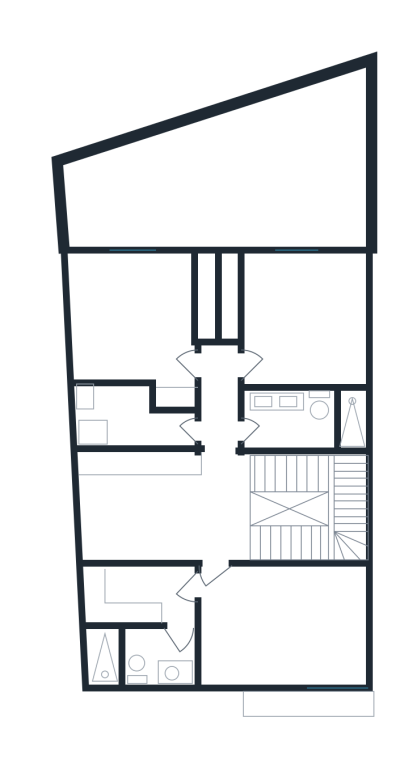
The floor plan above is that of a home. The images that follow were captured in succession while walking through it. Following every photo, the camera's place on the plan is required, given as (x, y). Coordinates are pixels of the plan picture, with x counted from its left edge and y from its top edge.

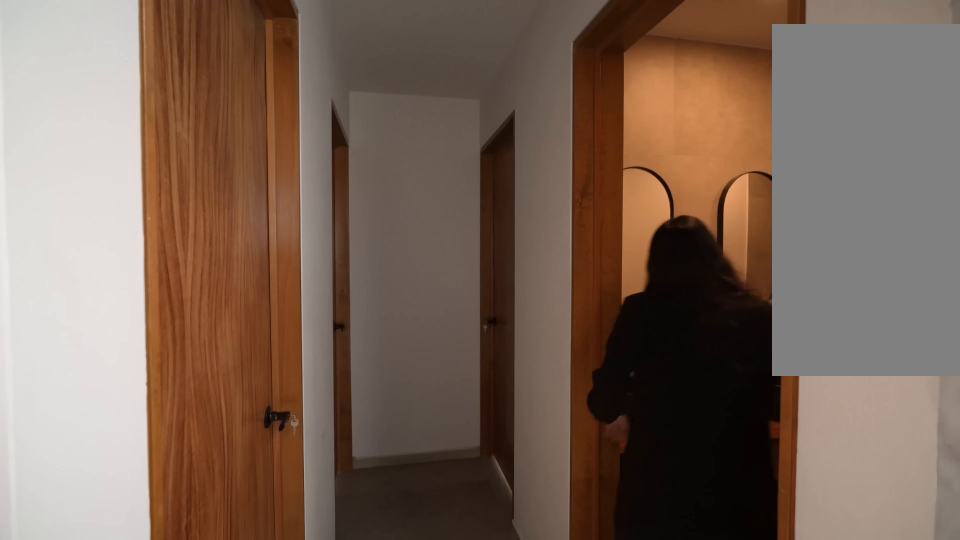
(213, 442)
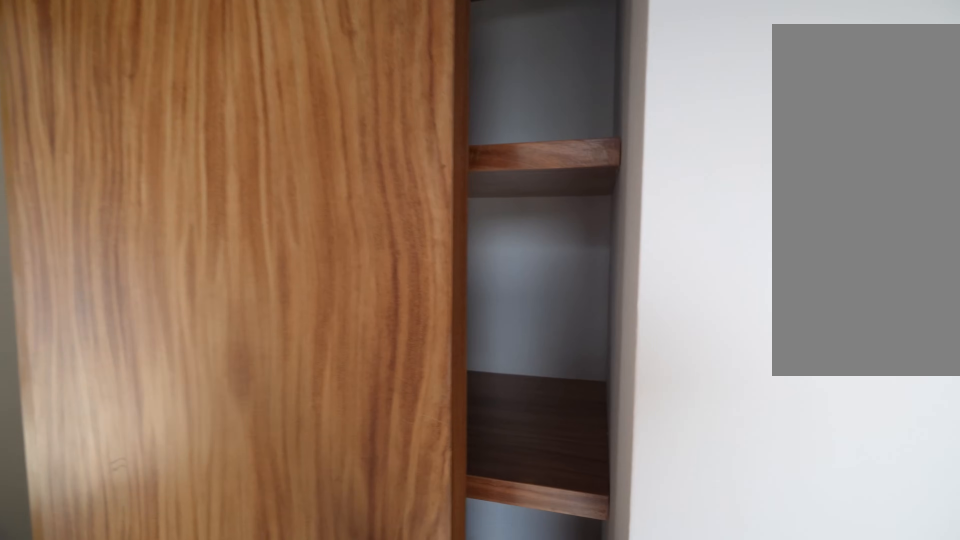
(150, 346)
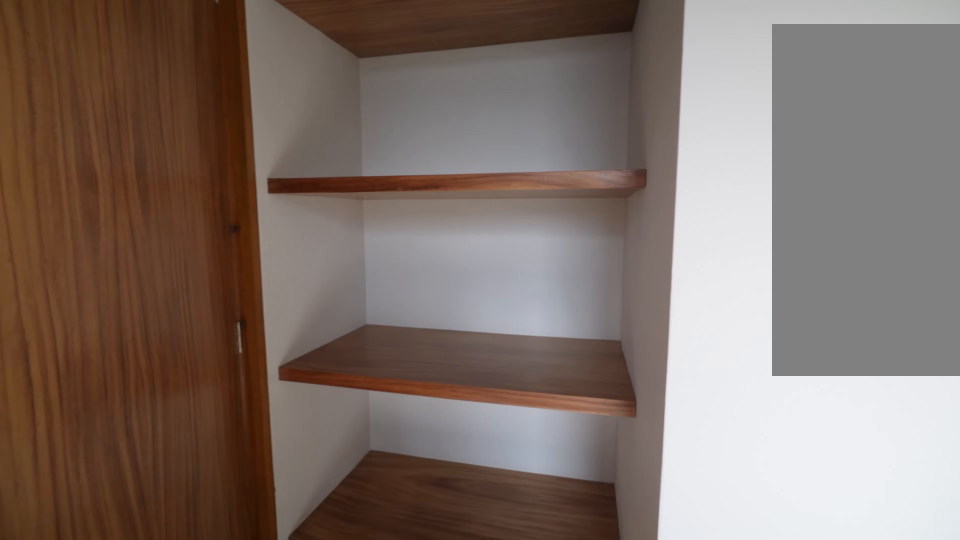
(165, 373)
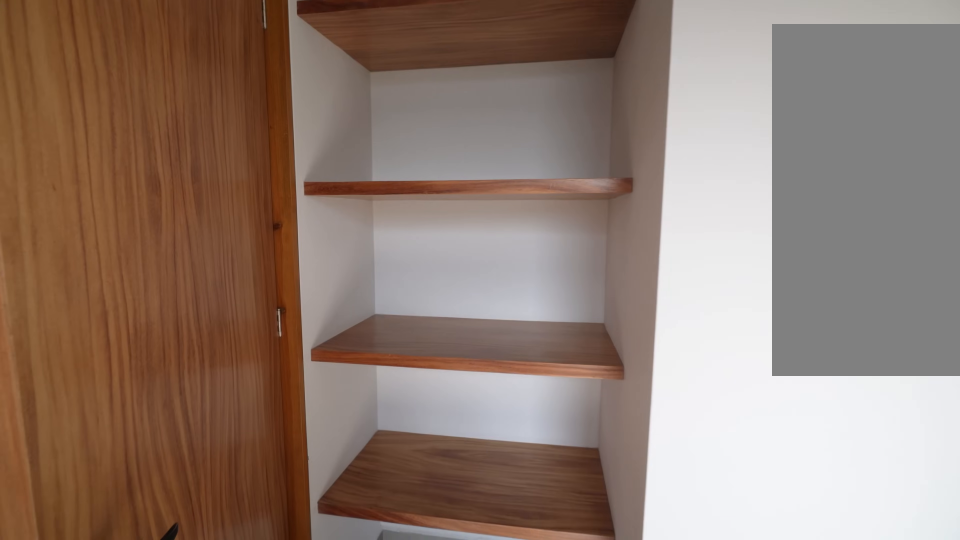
(165, 373)
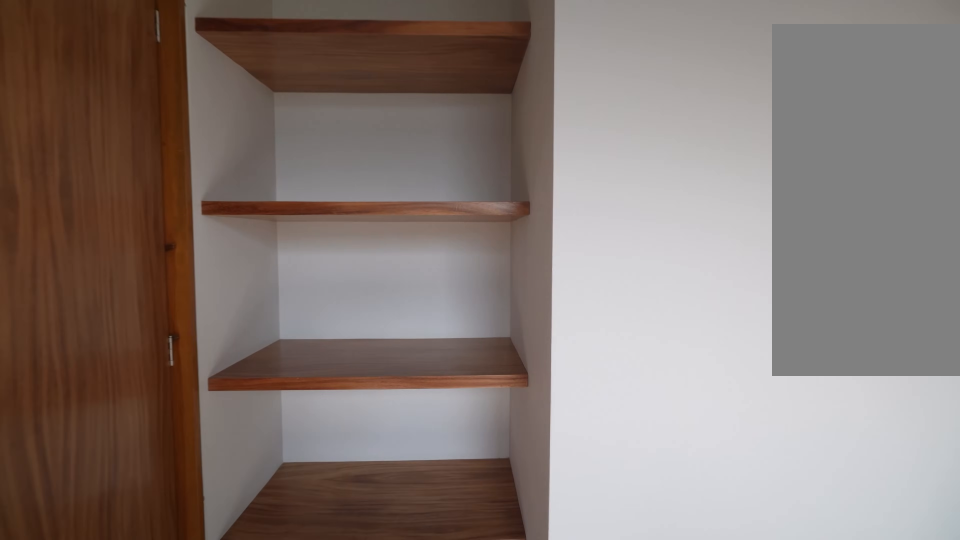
(165, 373)
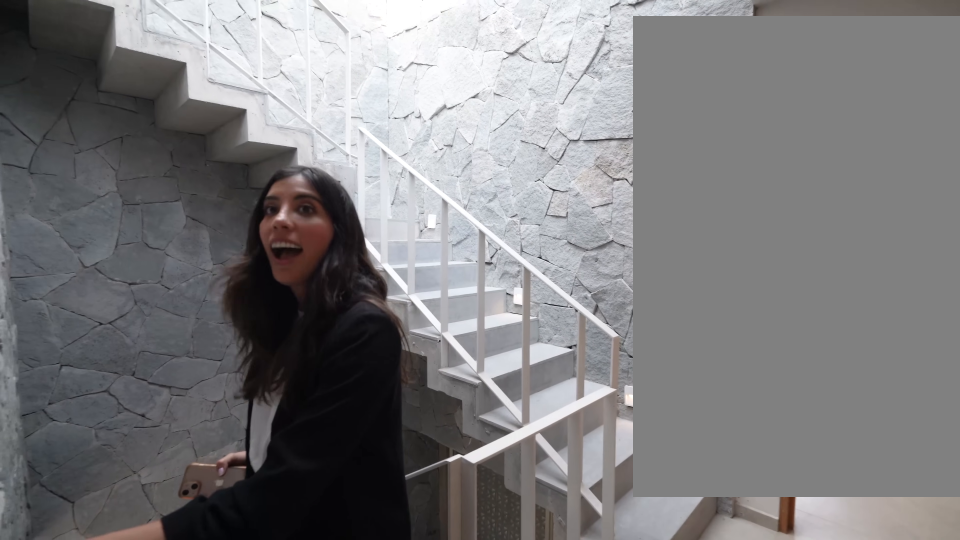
(215, 434)
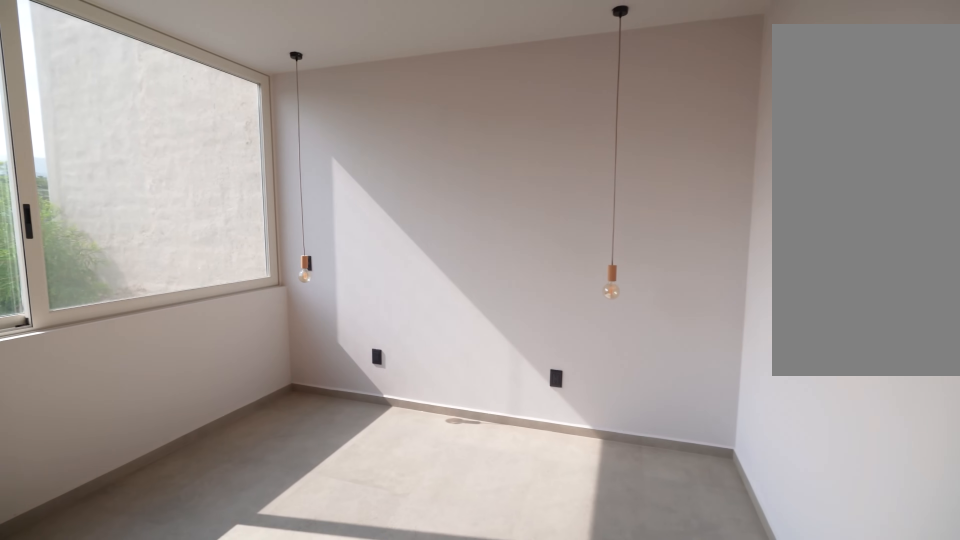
(220, 395)
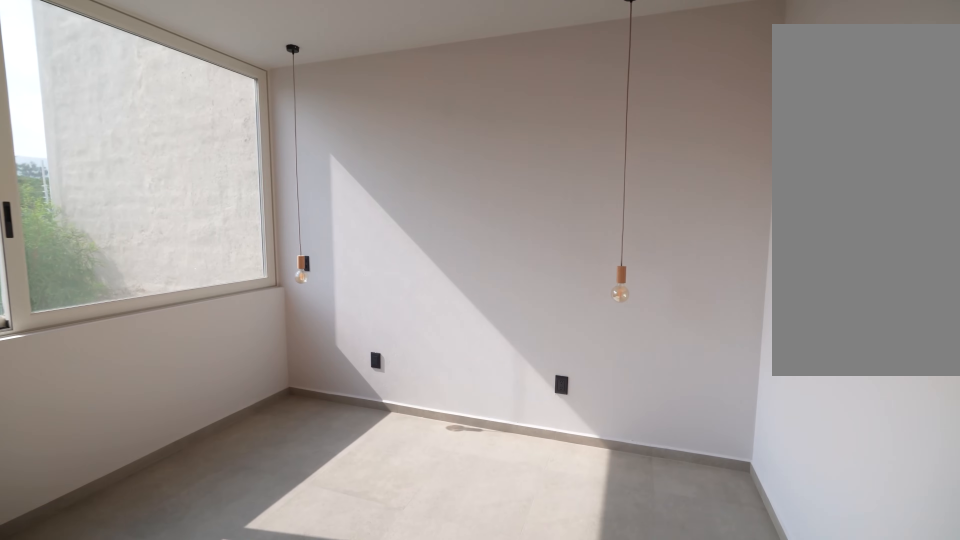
(225, 387)
